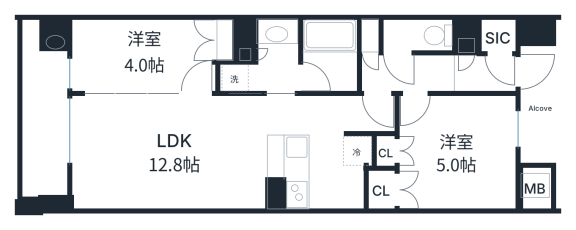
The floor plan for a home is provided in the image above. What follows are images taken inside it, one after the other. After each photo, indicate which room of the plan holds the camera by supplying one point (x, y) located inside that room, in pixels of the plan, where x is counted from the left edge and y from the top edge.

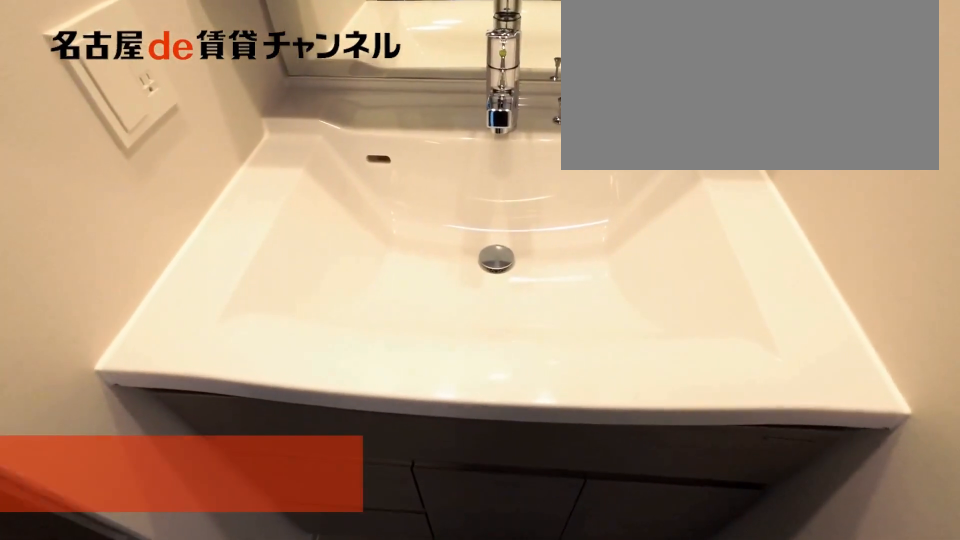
(261, 60)
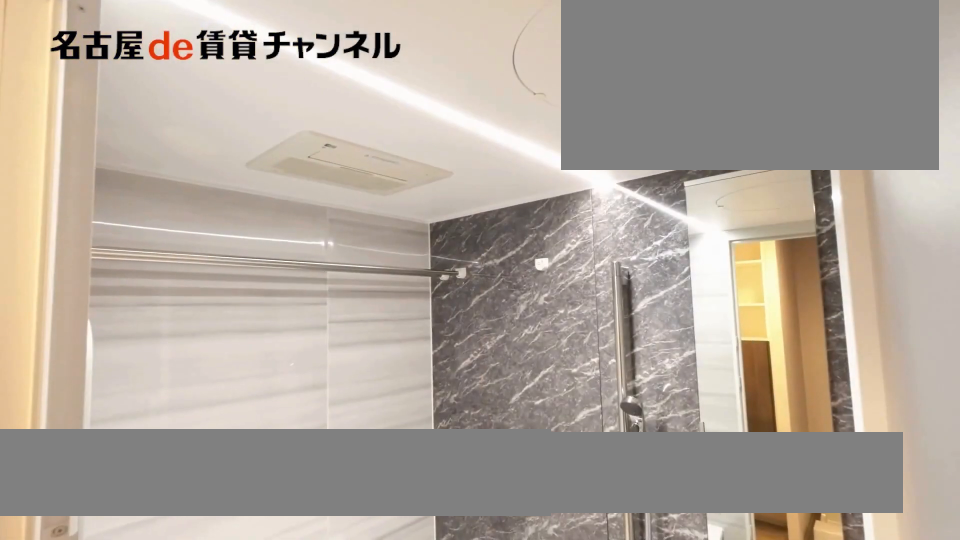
(328, 57)
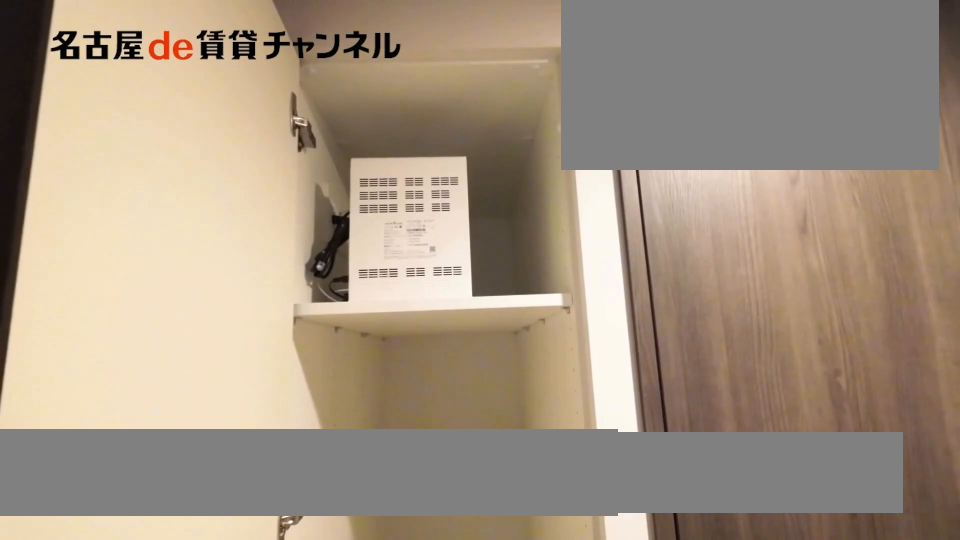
(370, 37)
